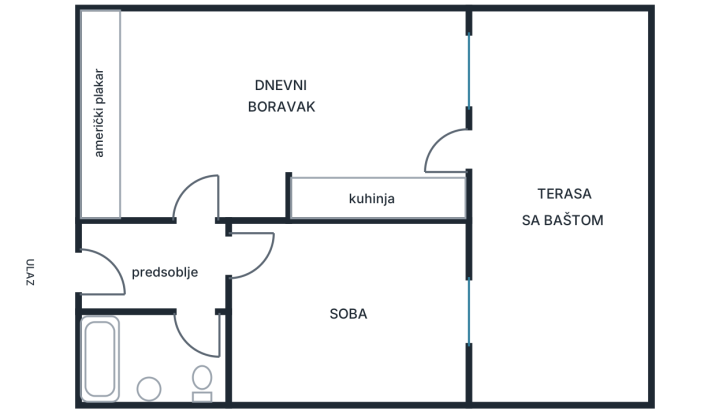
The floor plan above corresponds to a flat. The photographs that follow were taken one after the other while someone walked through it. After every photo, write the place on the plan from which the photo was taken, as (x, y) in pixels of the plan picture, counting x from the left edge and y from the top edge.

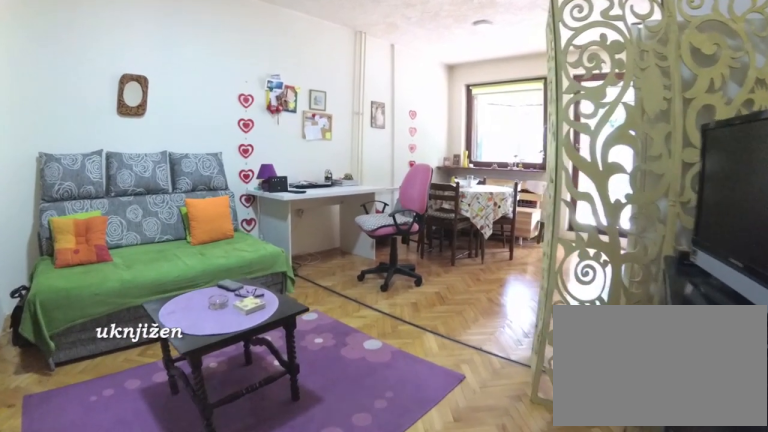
(215, 202)
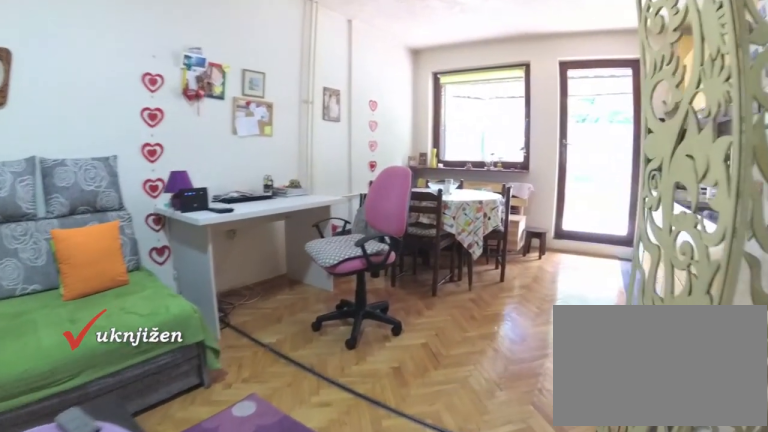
(235, 165)
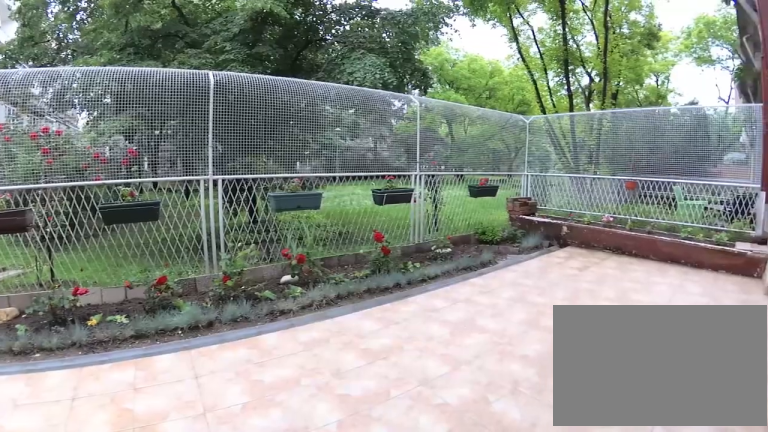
(470, 140)
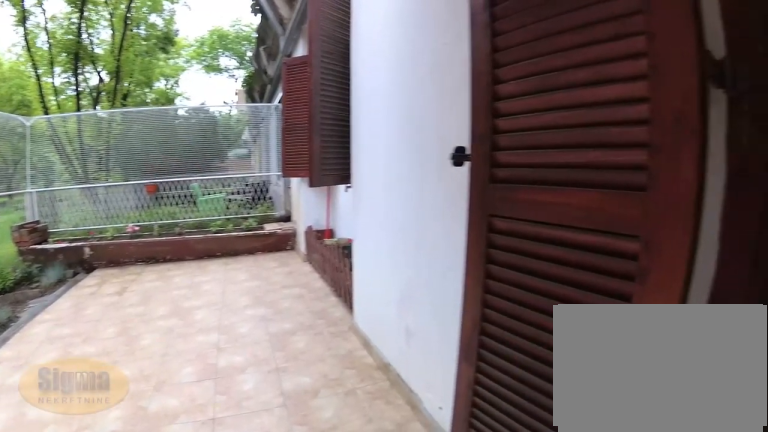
(509, 147)
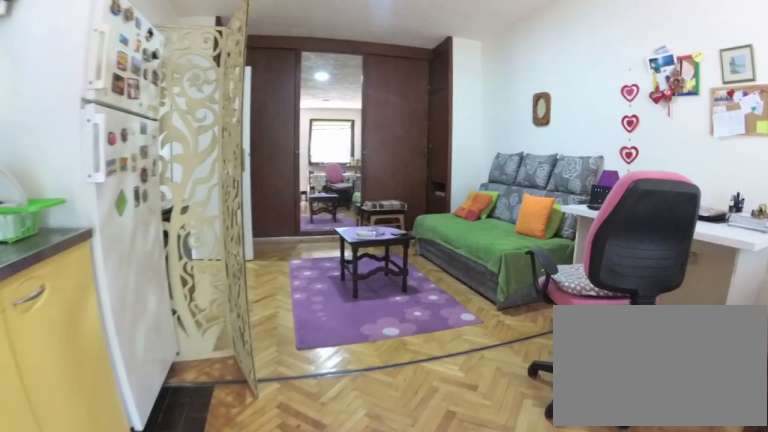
(400, 147)
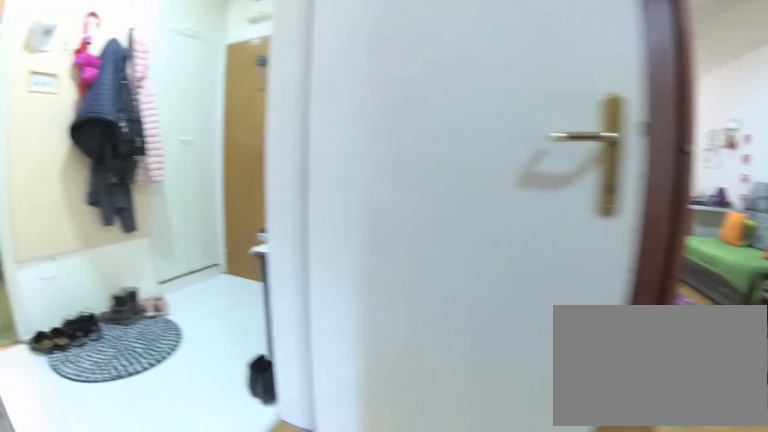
(245, 156)
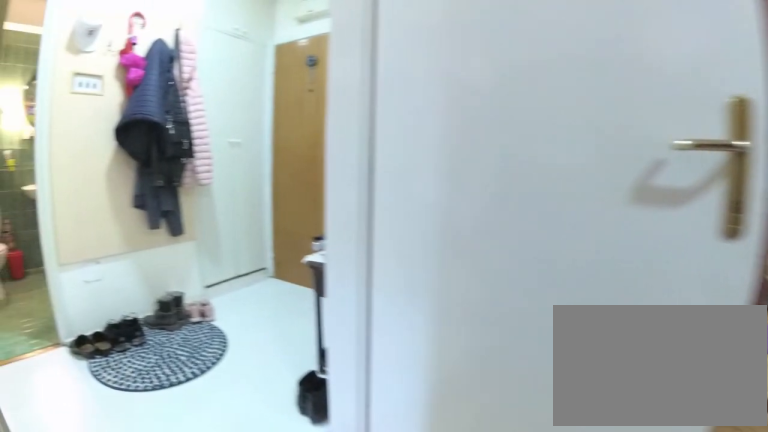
(239, 157)
